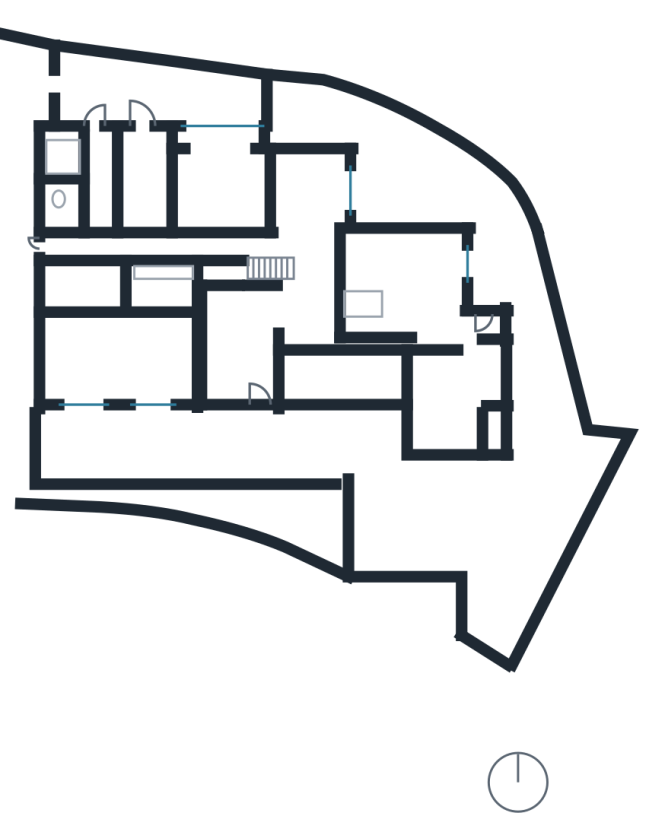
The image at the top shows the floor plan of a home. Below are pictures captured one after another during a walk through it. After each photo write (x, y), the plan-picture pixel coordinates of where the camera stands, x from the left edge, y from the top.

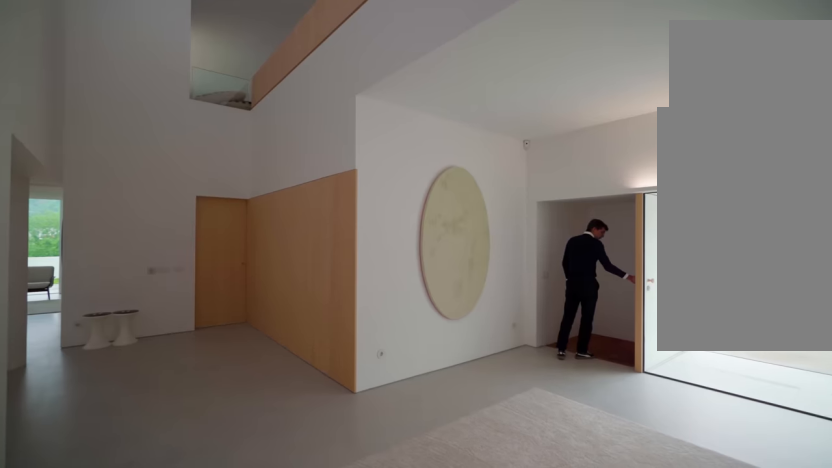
(225, 305)
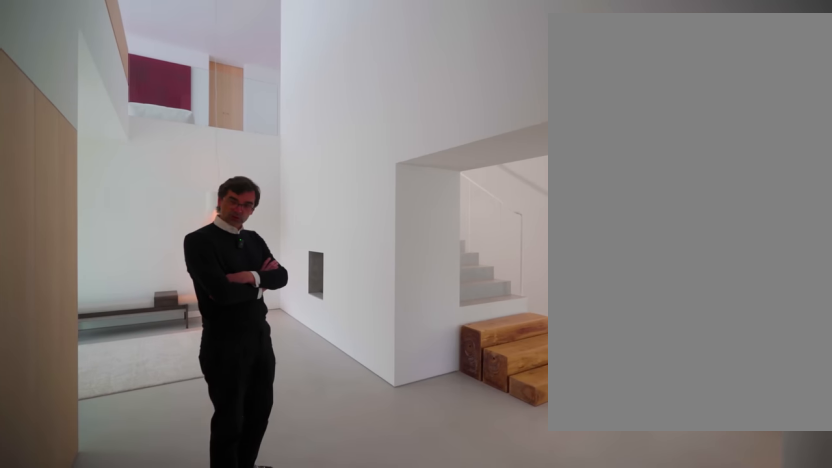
(323, 307)
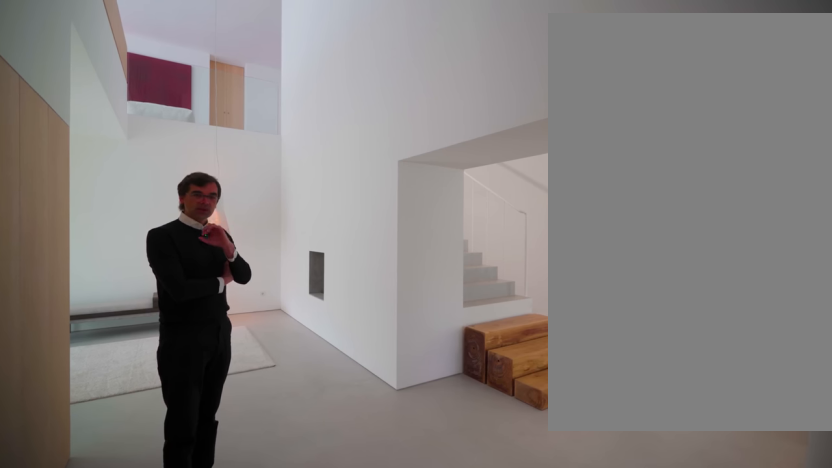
(324, 308)
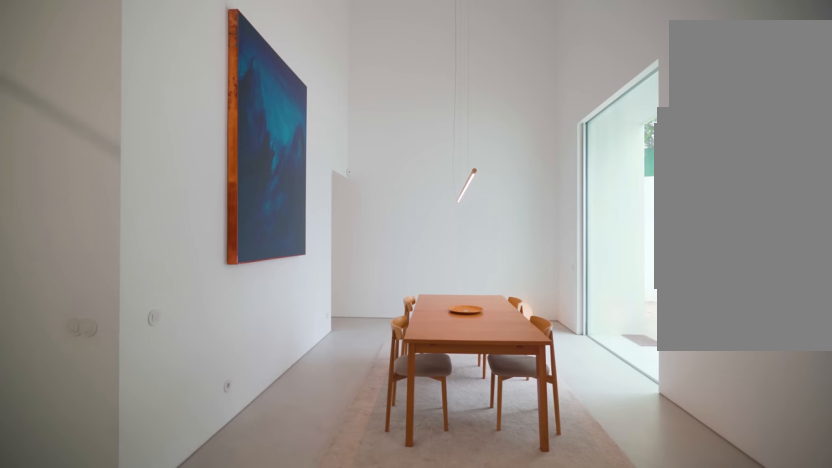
(321, 267)
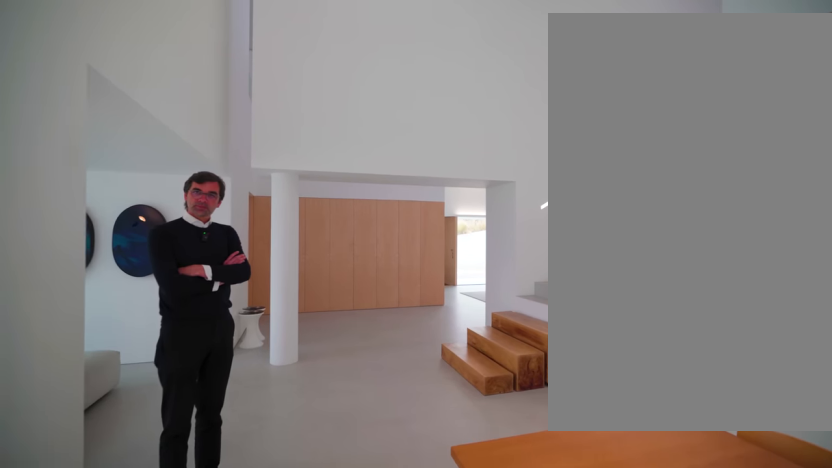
(315, 166)
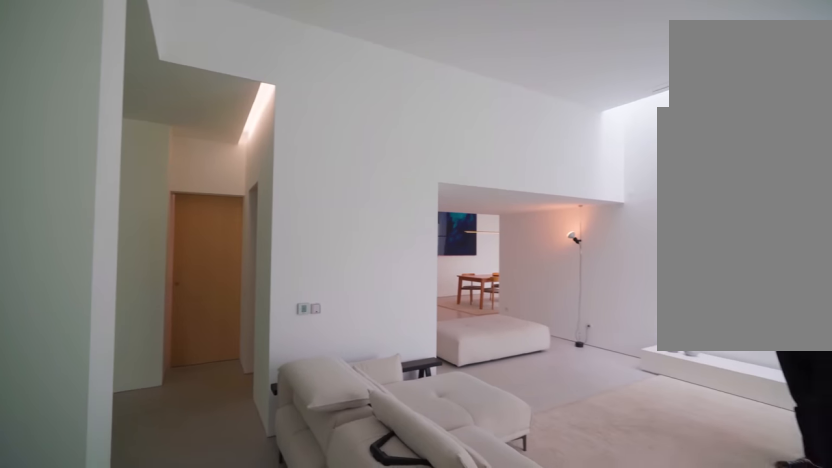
(412, 321)
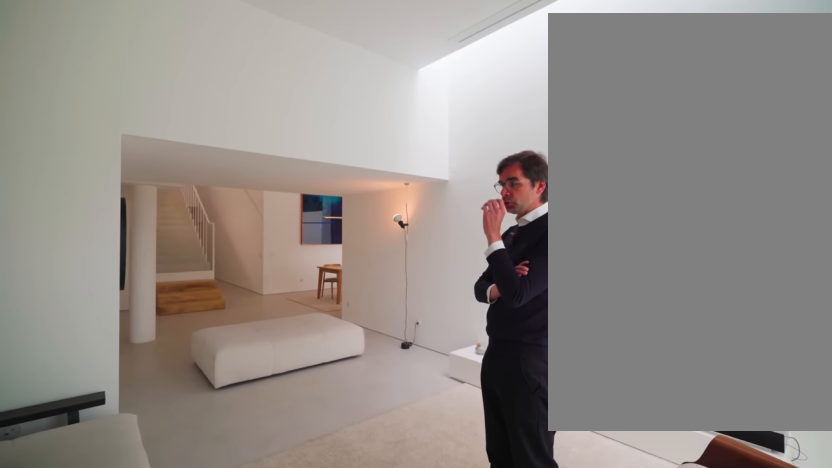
(448, 326)
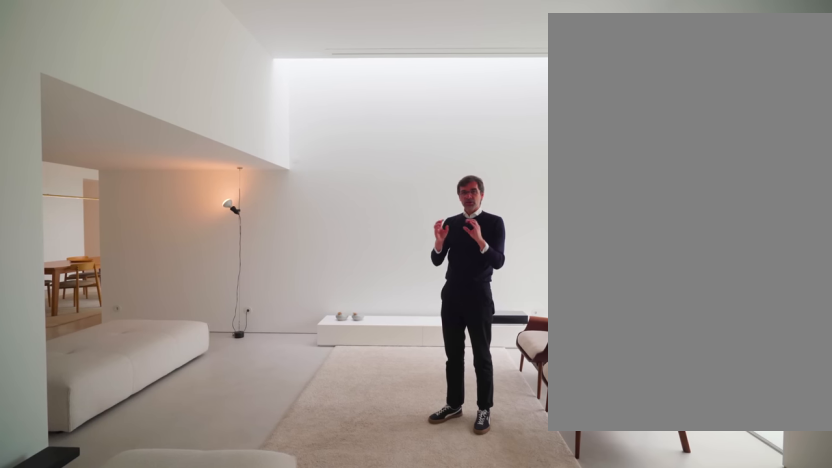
(429, 294)
